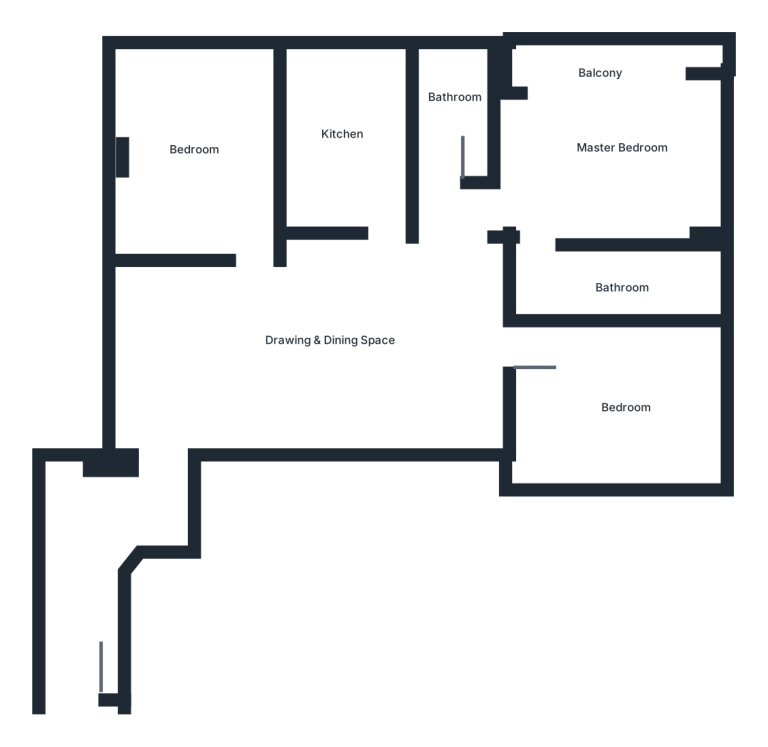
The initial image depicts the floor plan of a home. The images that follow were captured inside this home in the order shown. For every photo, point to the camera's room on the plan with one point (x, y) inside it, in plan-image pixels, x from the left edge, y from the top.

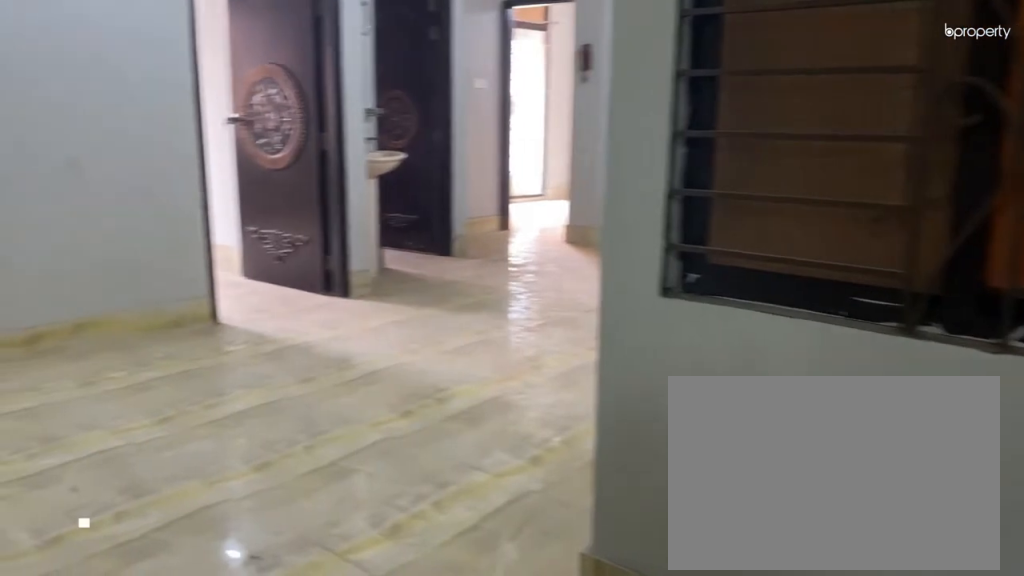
(195, 414)
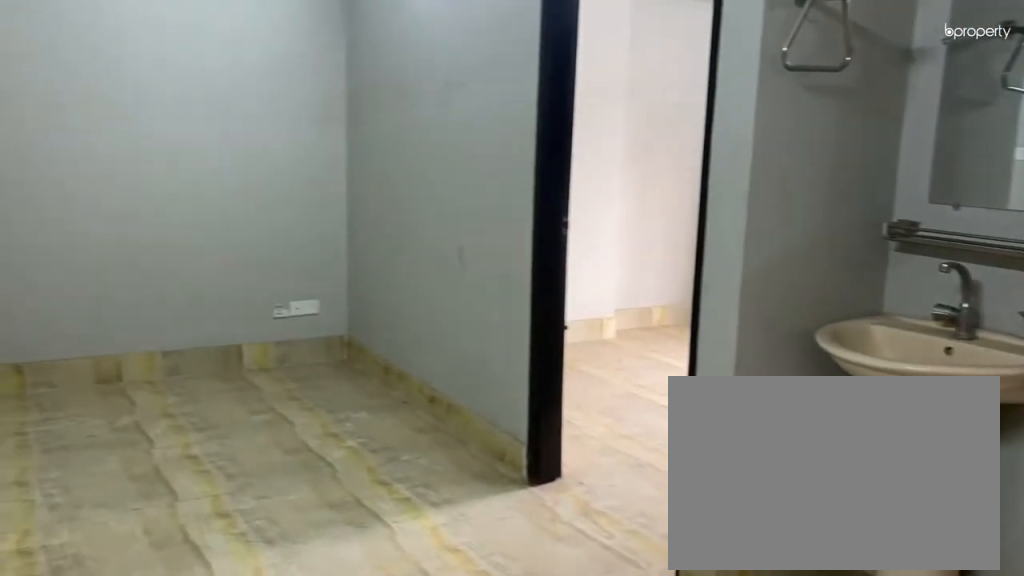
(325, 314)
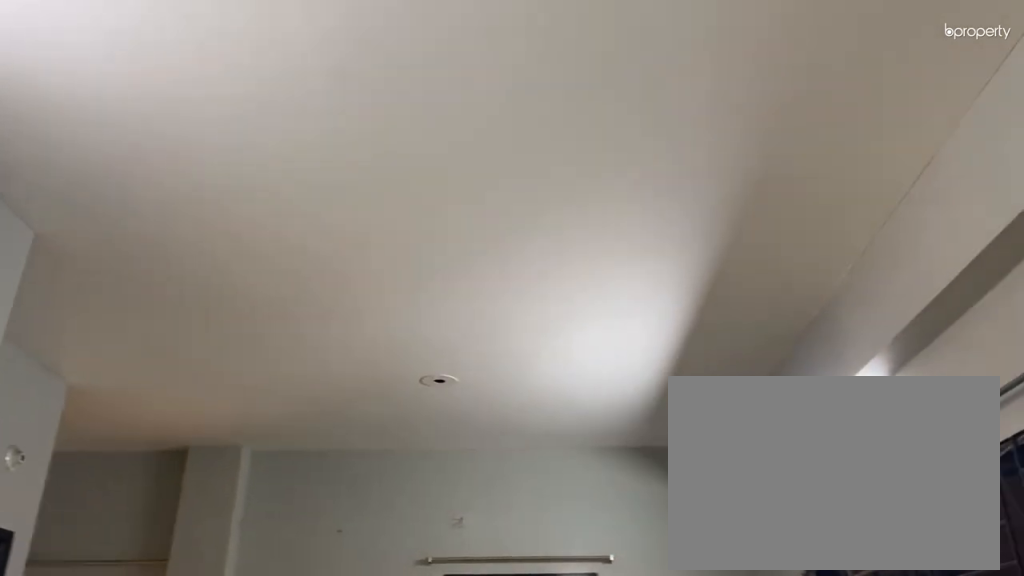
(325, 314)
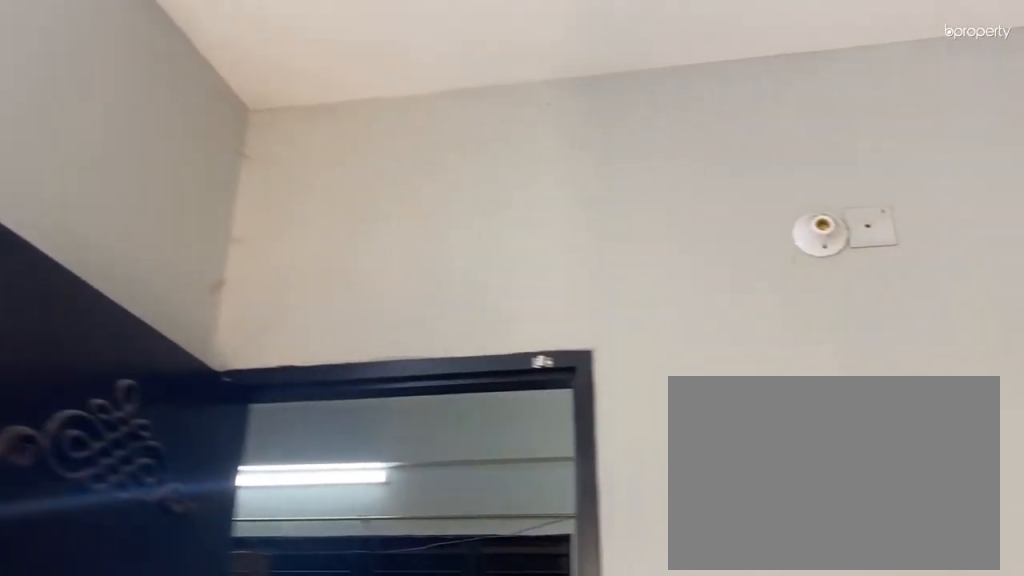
(185, 175)
